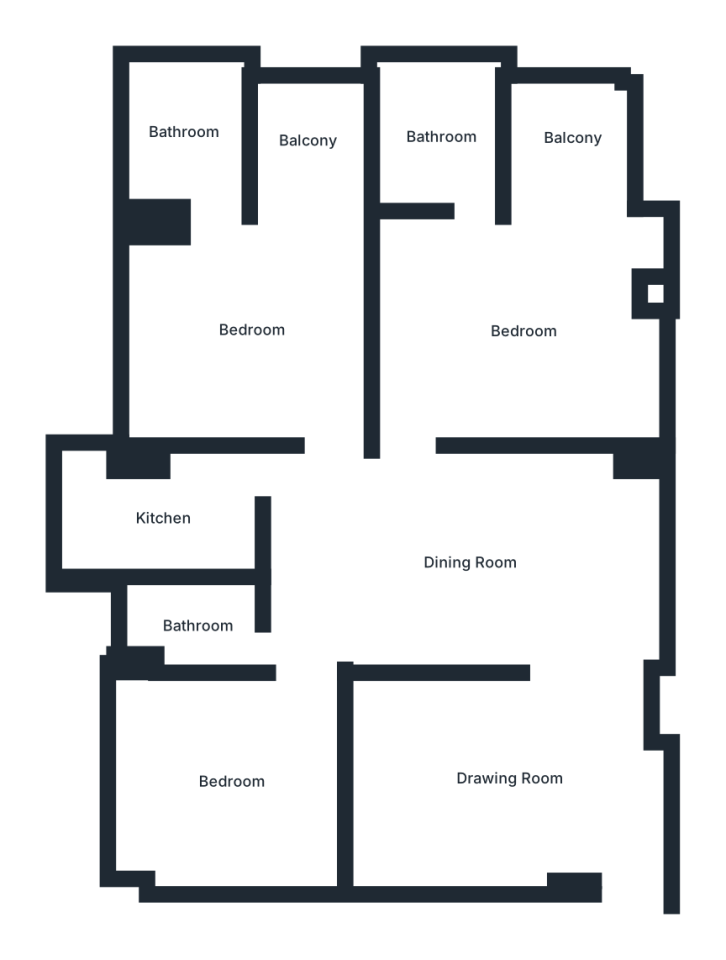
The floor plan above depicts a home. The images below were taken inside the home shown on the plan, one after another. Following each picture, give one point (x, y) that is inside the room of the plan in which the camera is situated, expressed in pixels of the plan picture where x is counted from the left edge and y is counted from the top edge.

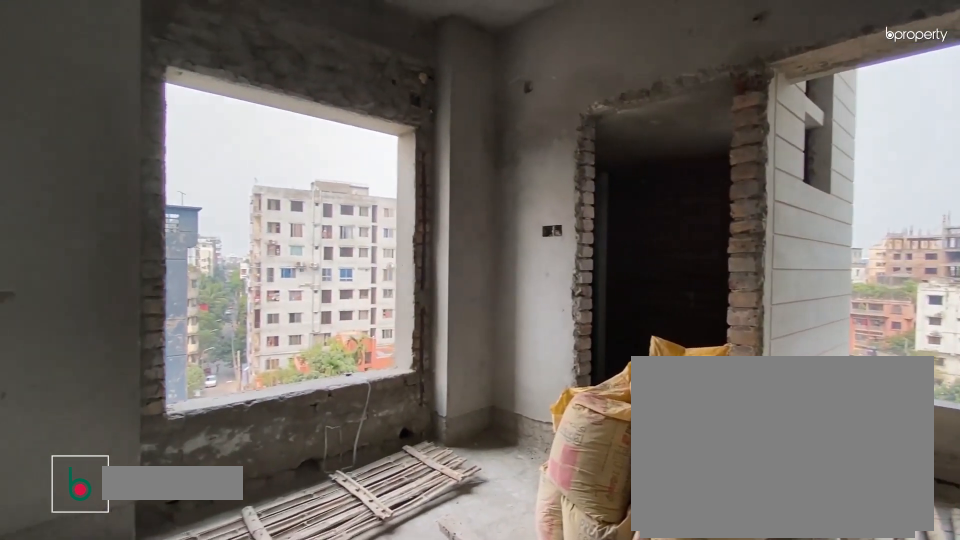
(272, 358)
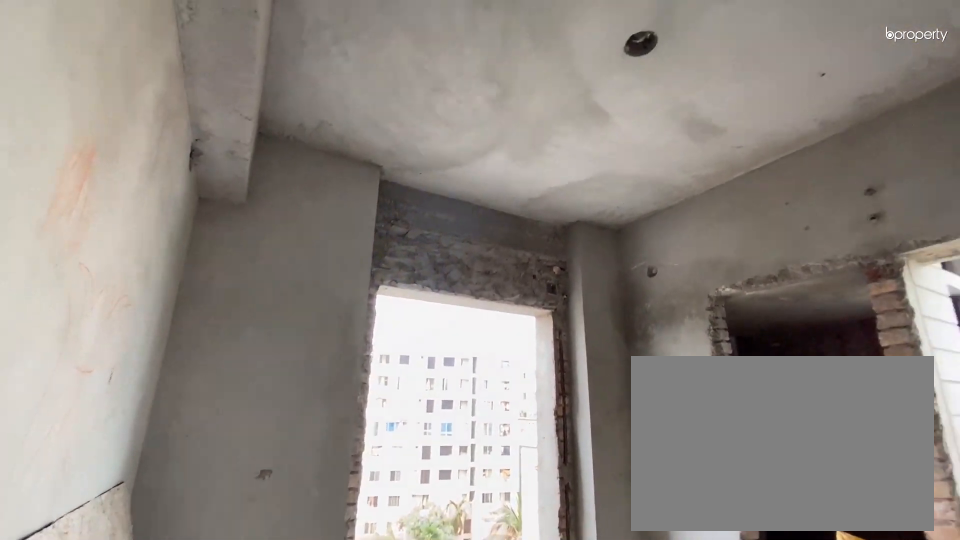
(255, 333)
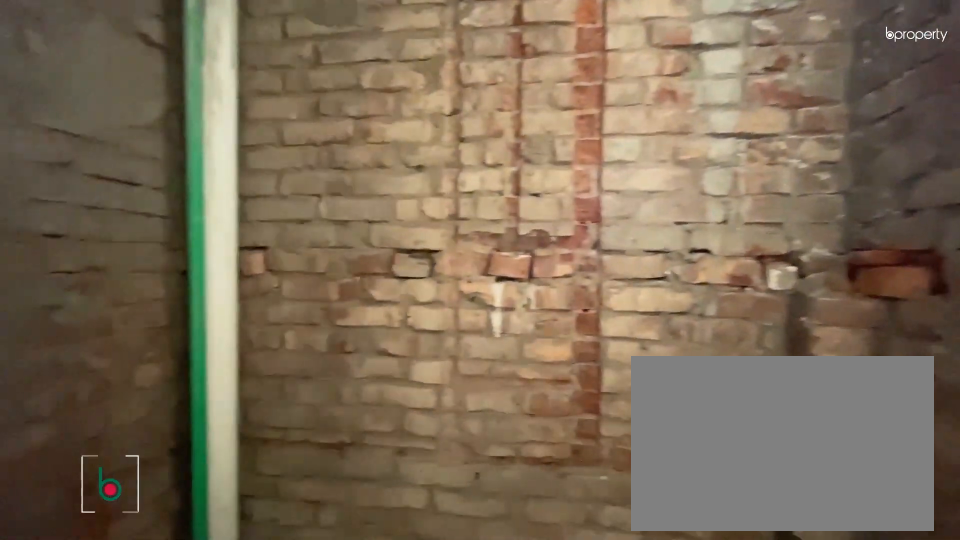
(188, 135)
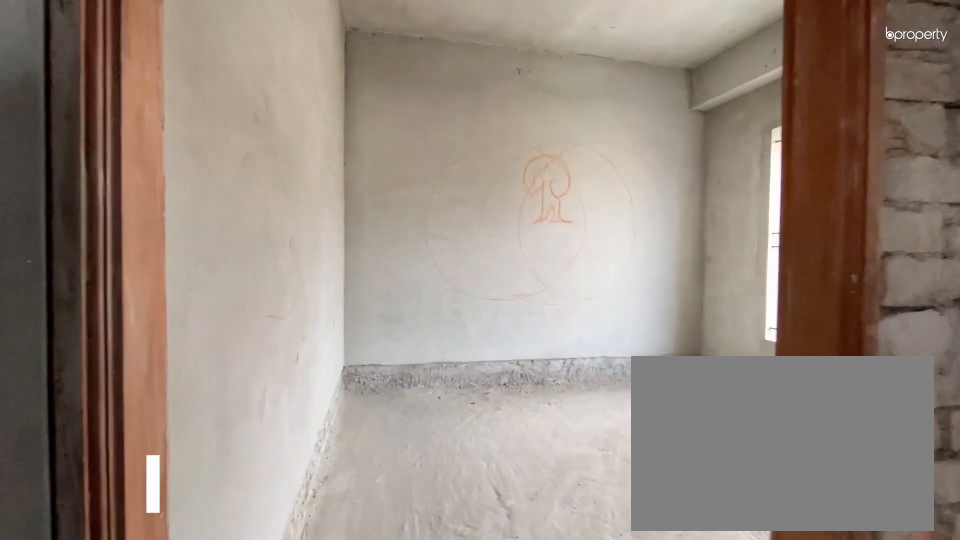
(236, 776)
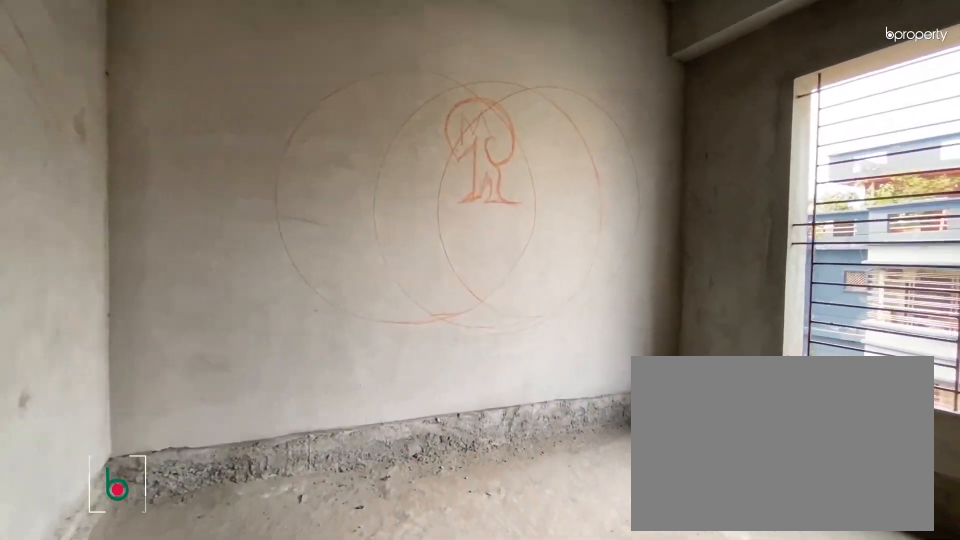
(236, 776)
